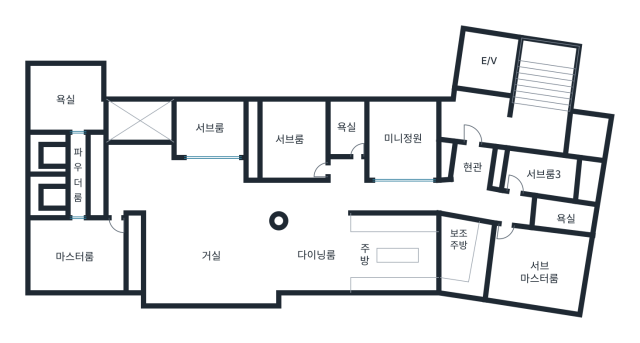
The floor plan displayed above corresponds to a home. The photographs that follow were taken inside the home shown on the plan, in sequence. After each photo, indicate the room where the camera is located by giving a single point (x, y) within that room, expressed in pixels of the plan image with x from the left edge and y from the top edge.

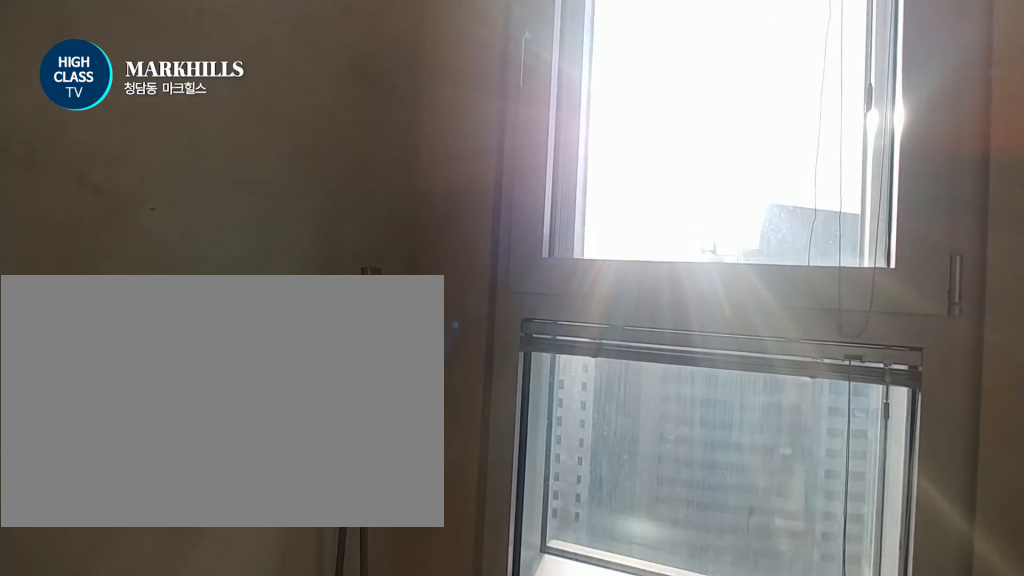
(347, 129)
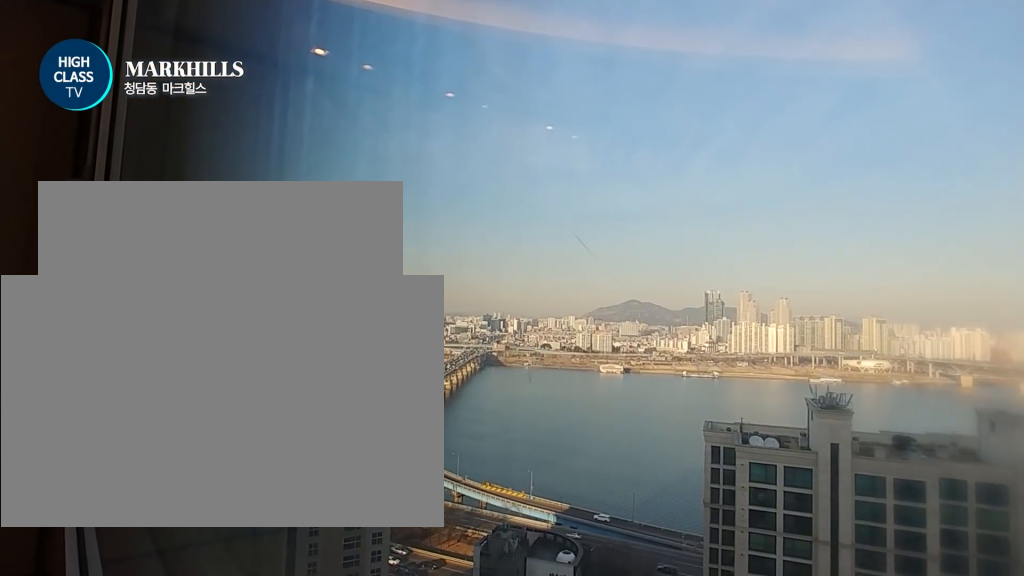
(539, 274)
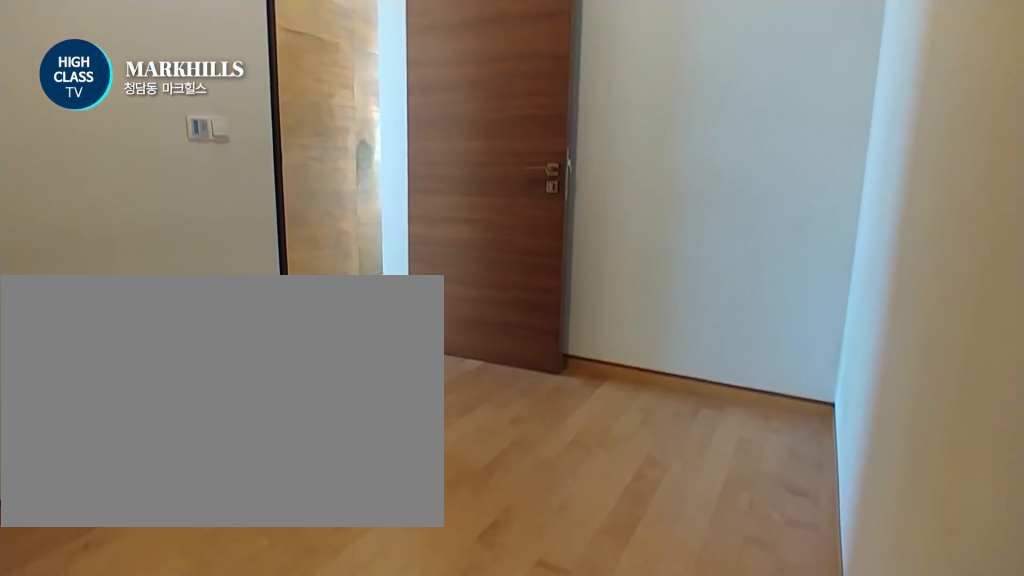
(542, 174)
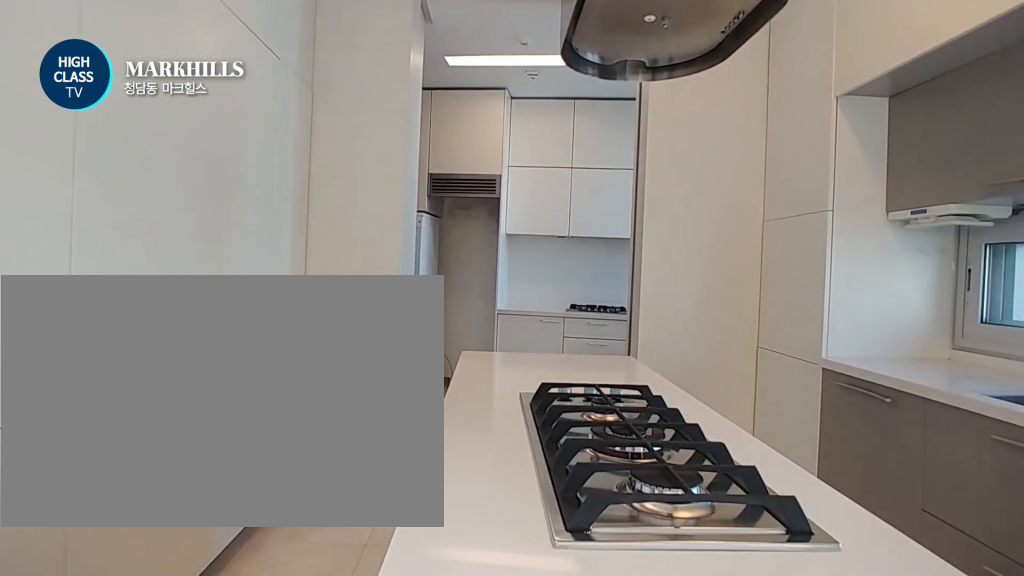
(358, 254)
